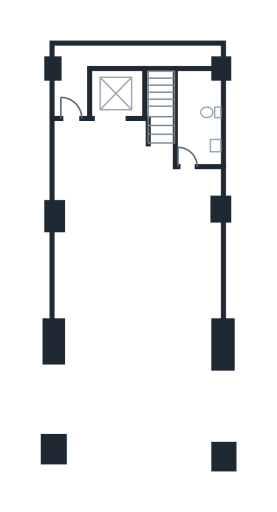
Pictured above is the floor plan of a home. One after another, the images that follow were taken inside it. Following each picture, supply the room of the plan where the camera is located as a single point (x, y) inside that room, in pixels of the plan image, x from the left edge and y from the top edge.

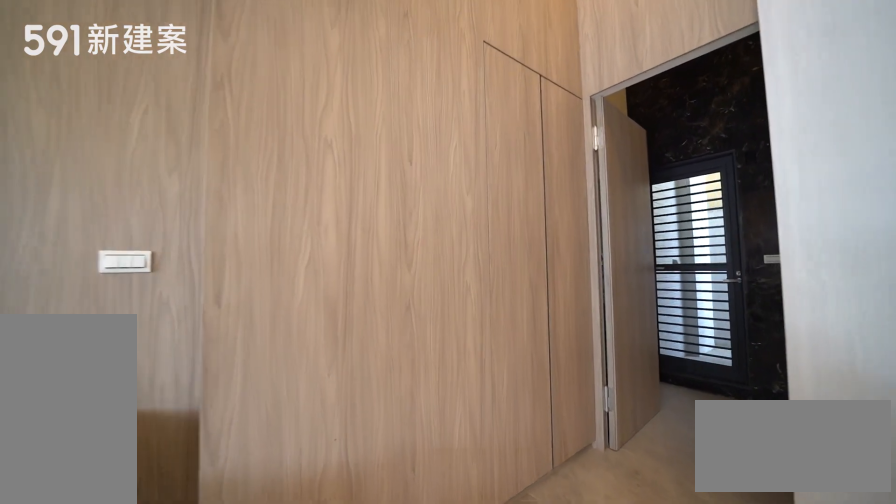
(132, 234)
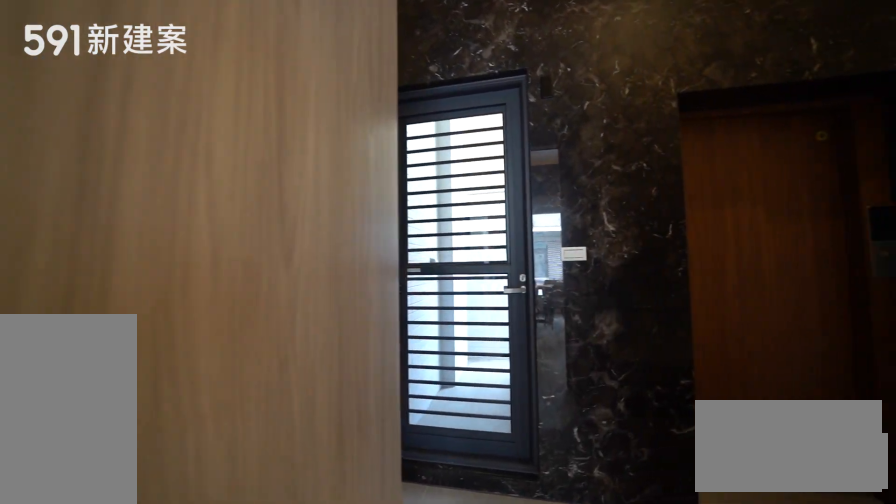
(132, 234)
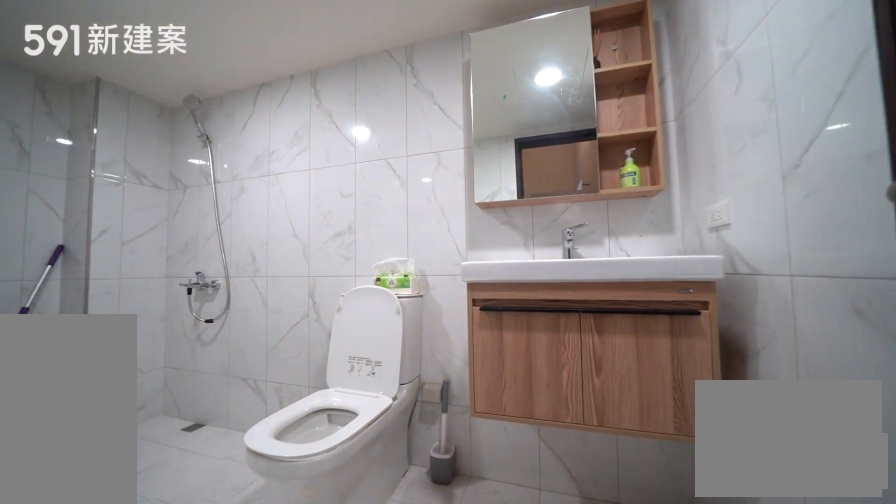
(198, 116)
